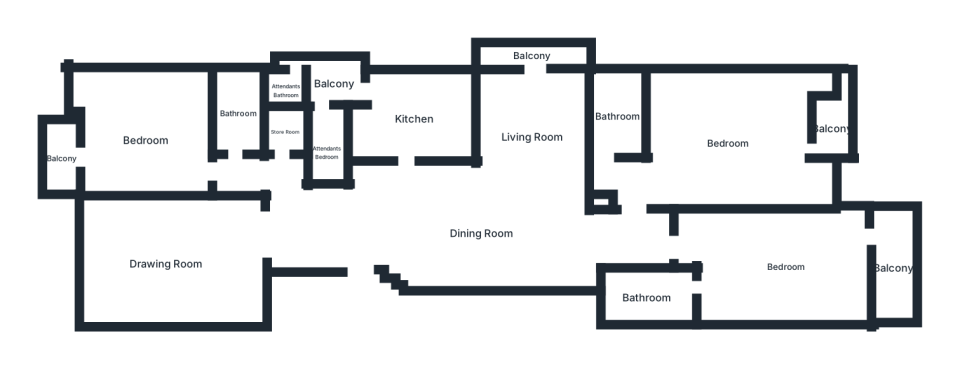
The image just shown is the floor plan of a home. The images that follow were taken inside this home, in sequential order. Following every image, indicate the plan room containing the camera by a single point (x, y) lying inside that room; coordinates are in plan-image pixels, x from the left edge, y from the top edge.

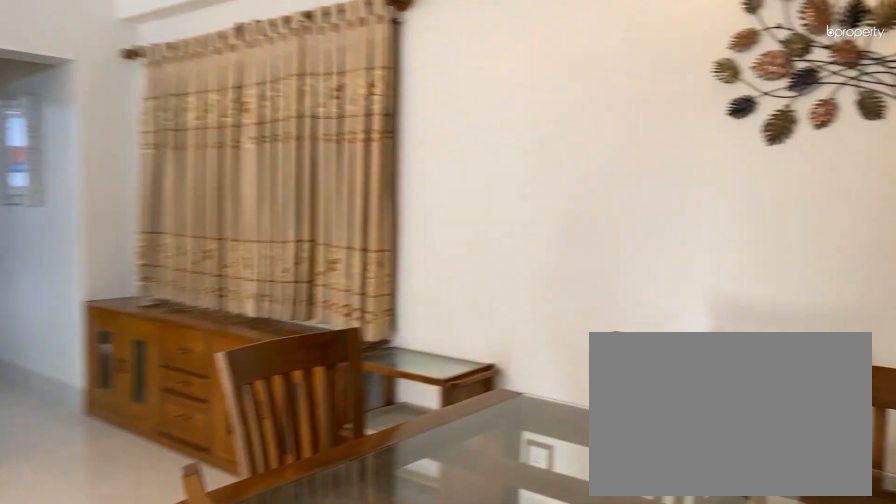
(482, 234)
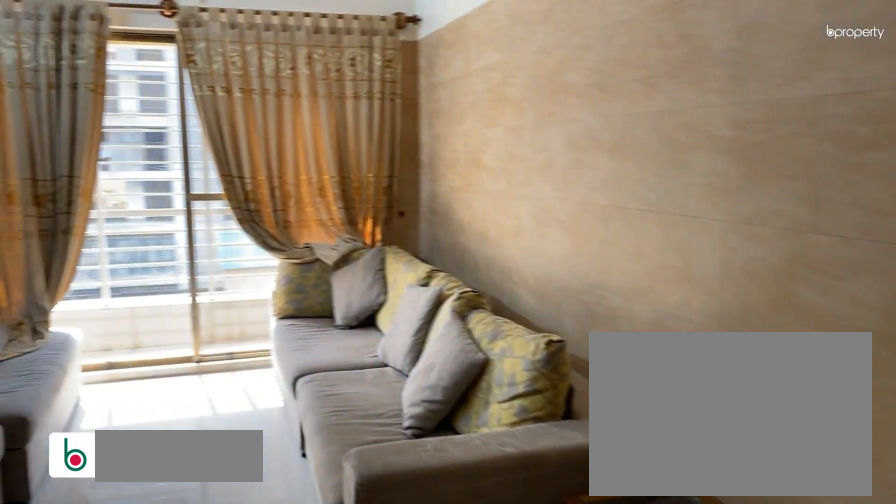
(531, 137)
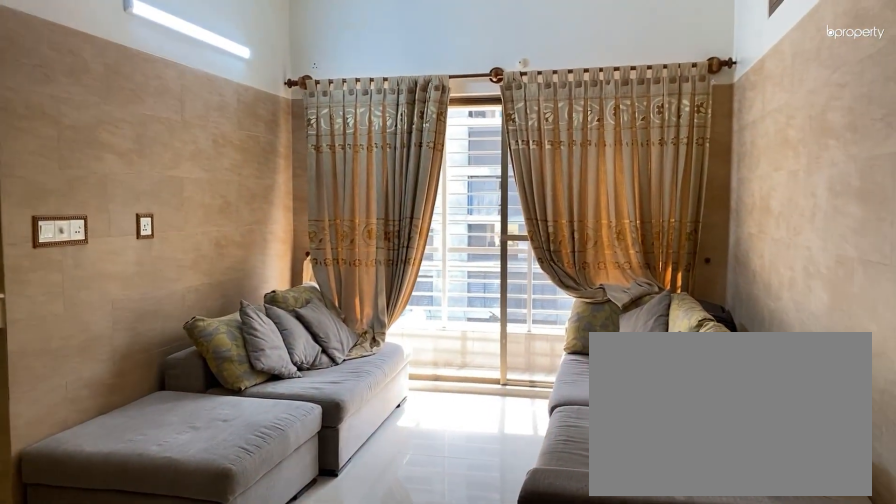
(531, 137)
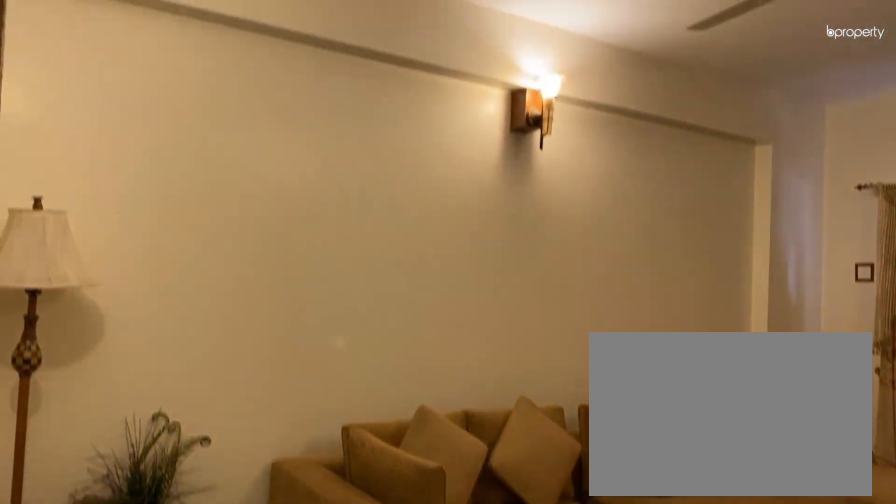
(165, 264)
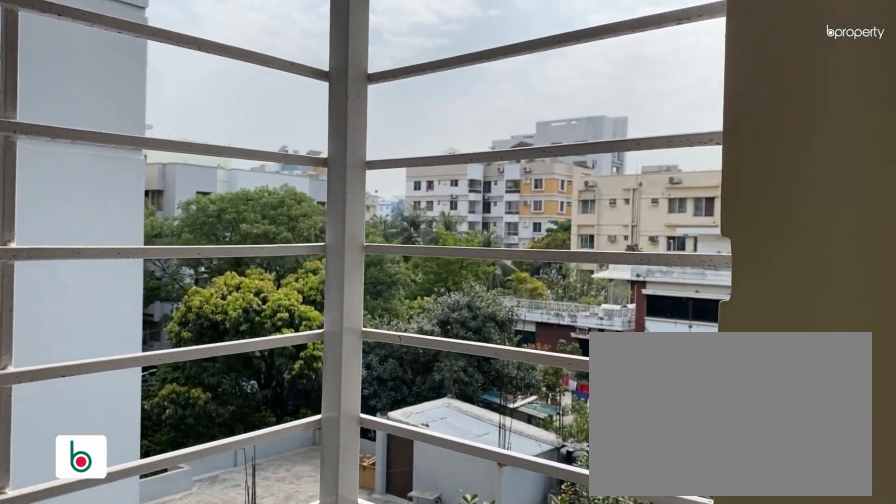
(61, 158)
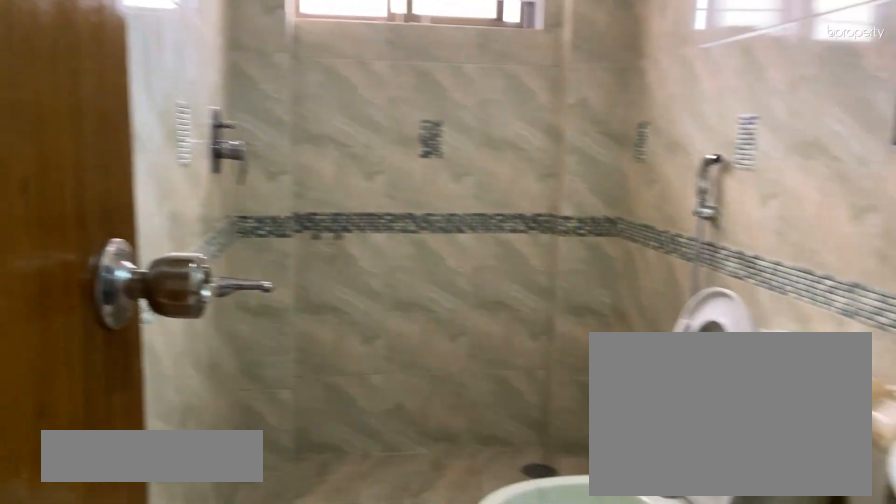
(239, 115)
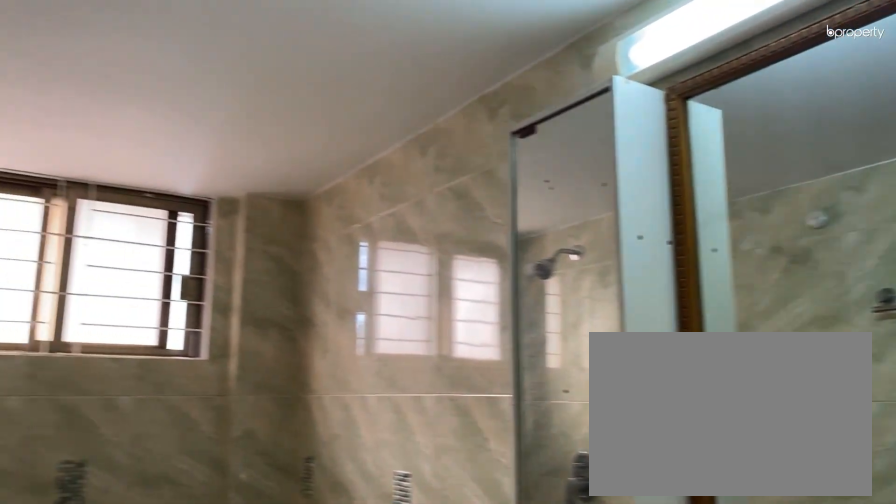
(239, 115)
